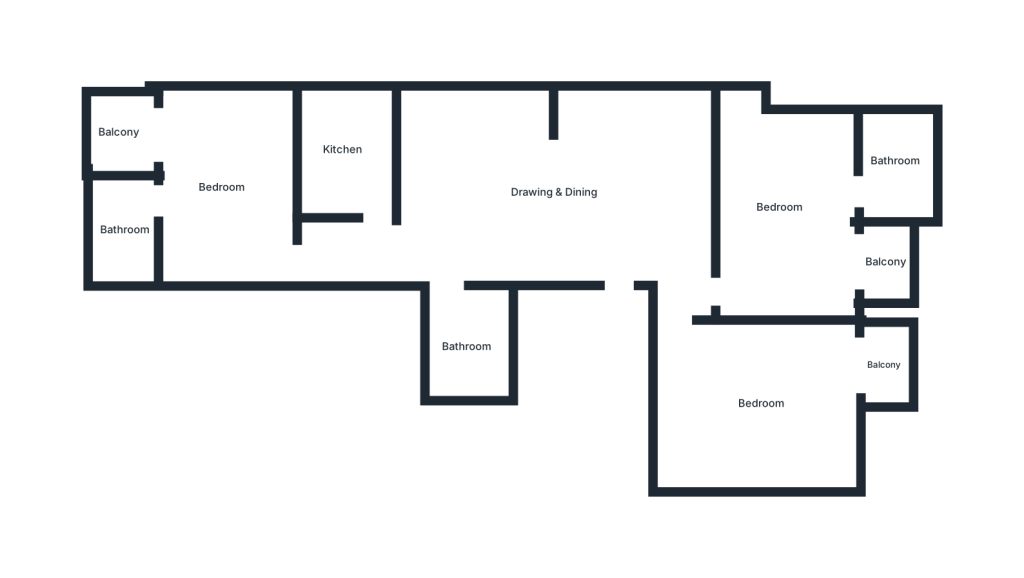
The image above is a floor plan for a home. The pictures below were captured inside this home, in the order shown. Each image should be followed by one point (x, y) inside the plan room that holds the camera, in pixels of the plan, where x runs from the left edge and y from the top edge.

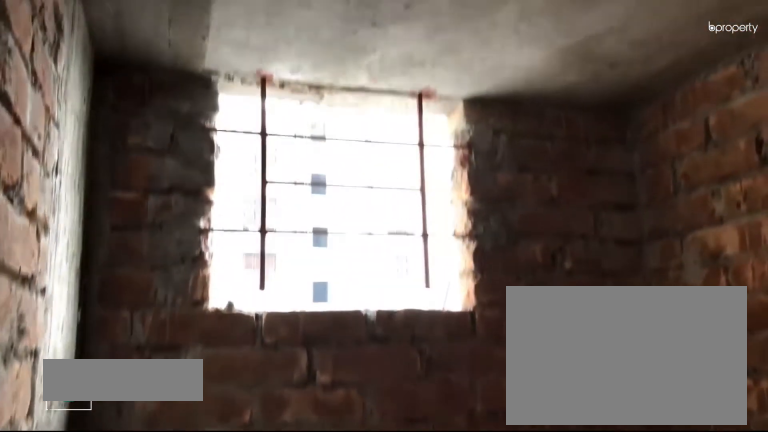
(120, 233)
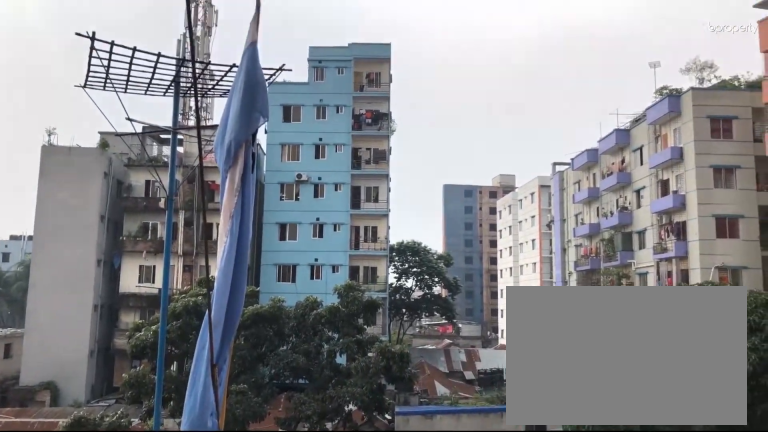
(120, 133)
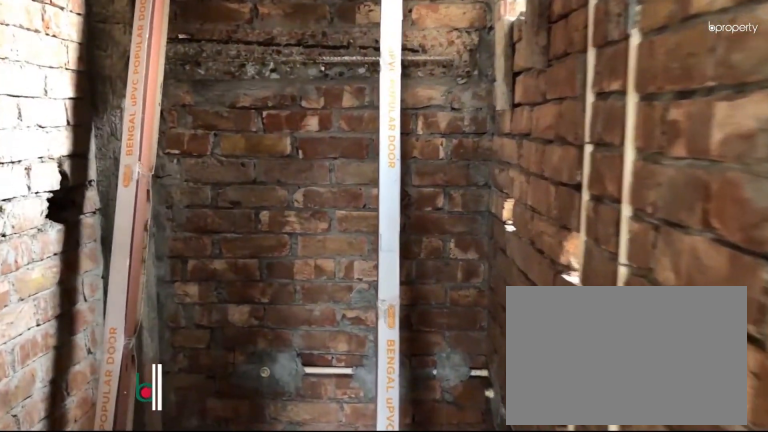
(468, 345)
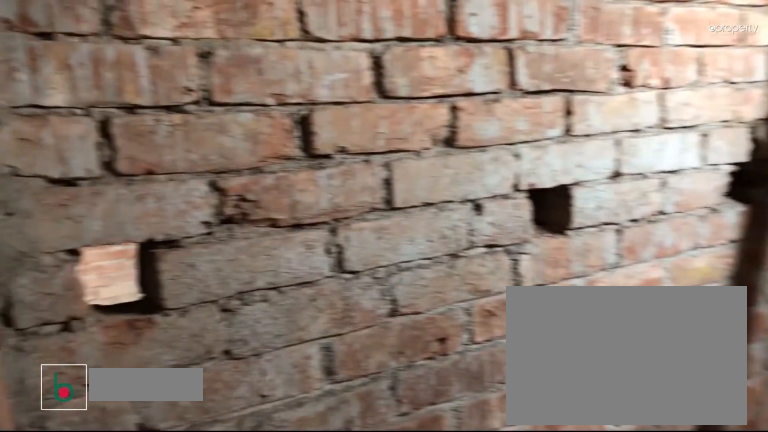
(468, 345)
